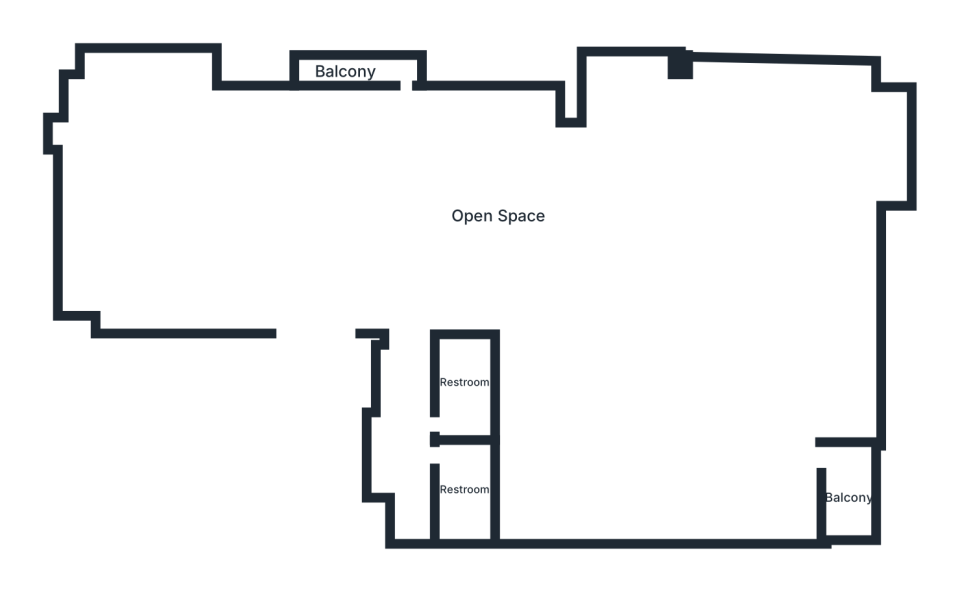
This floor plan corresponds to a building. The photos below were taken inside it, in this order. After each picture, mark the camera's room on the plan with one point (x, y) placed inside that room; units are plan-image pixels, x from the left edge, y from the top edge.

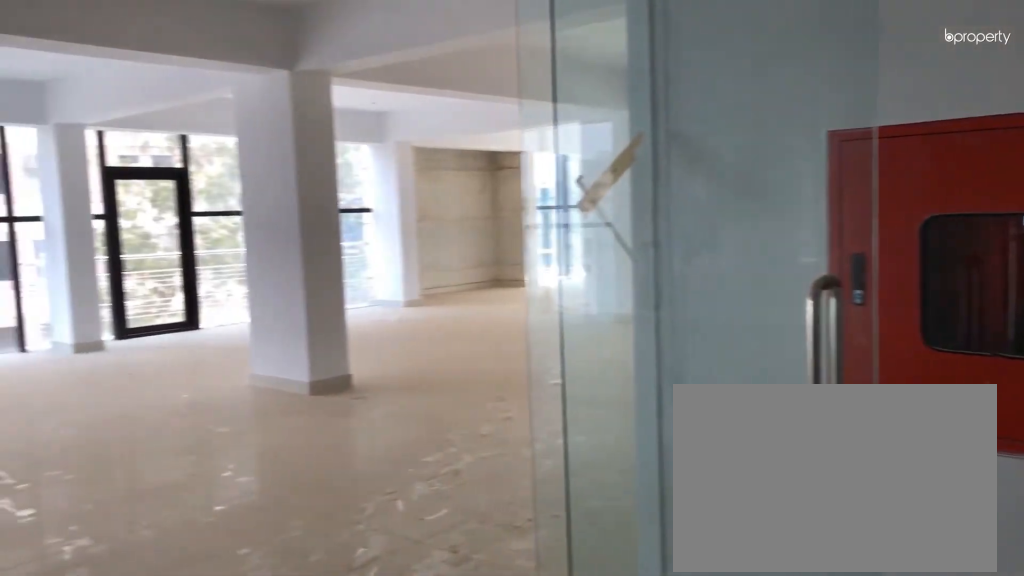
(338, 265)
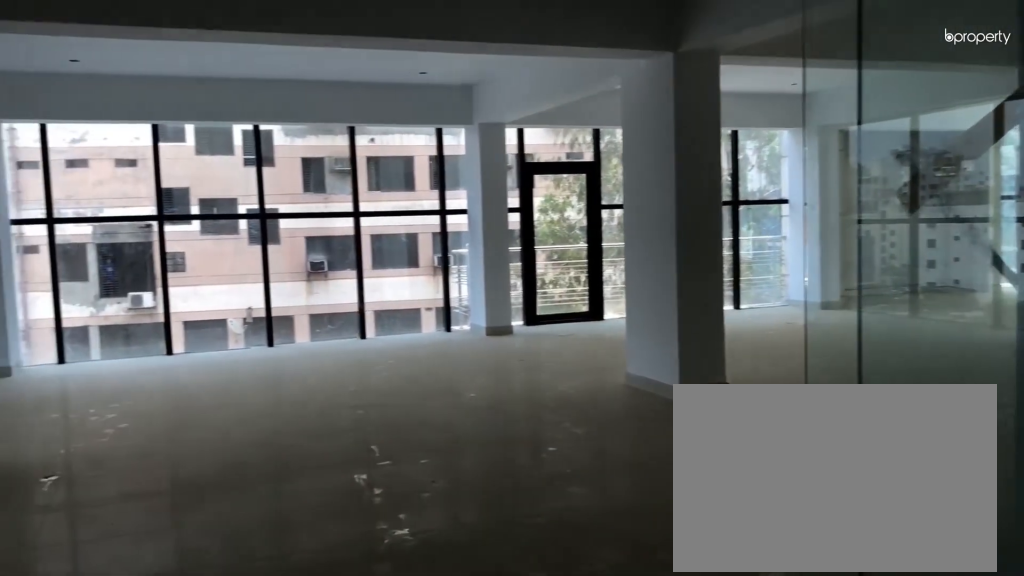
(338, 265)
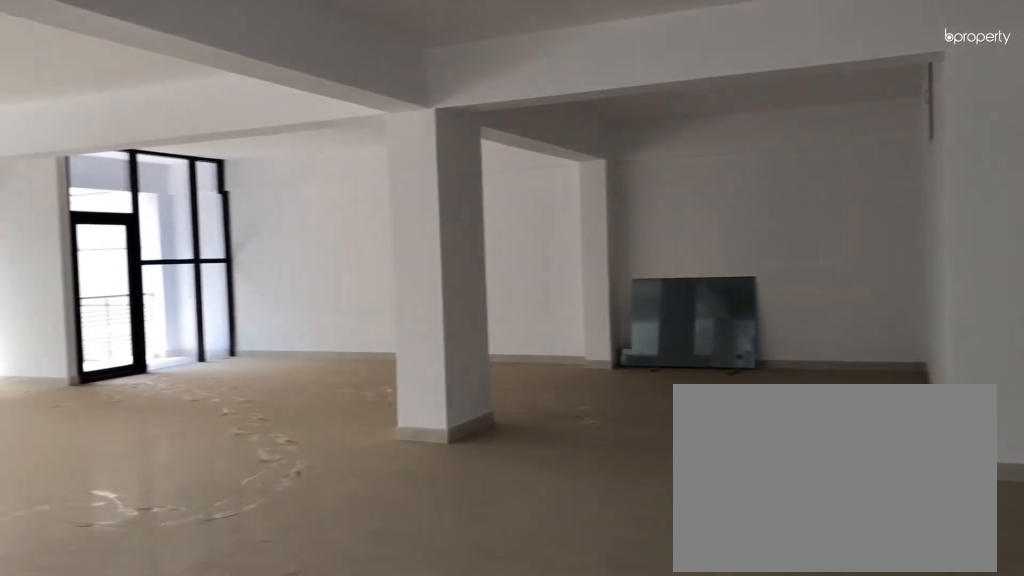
(486, 190)
